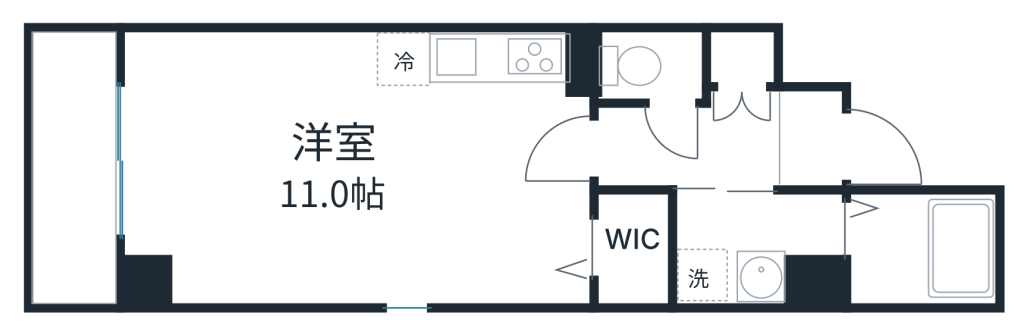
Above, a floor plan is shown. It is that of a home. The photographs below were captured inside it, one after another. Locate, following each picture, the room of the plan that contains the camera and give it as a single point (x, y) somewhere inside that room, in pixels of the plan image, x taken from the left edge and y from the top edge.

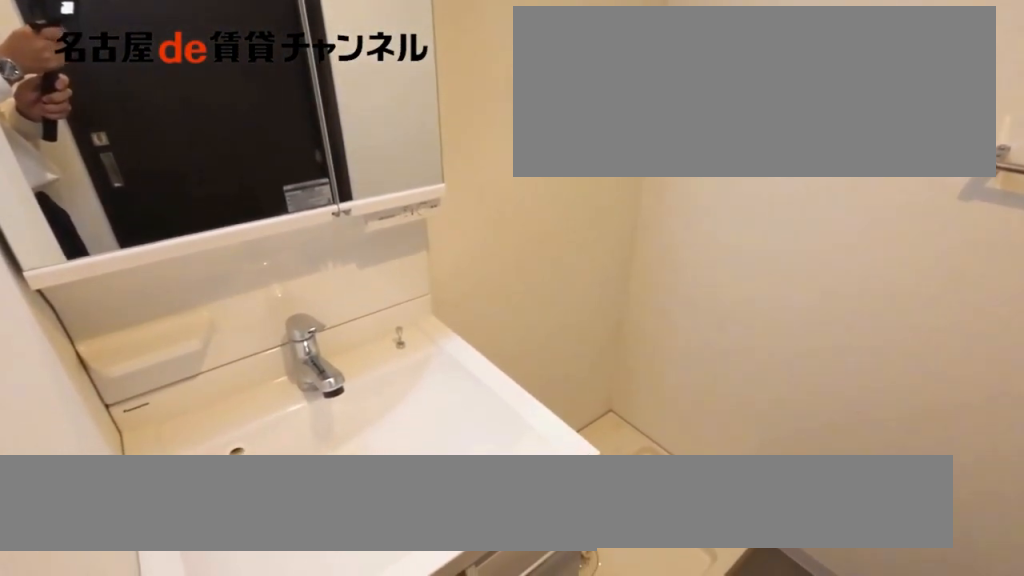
(758, 244)
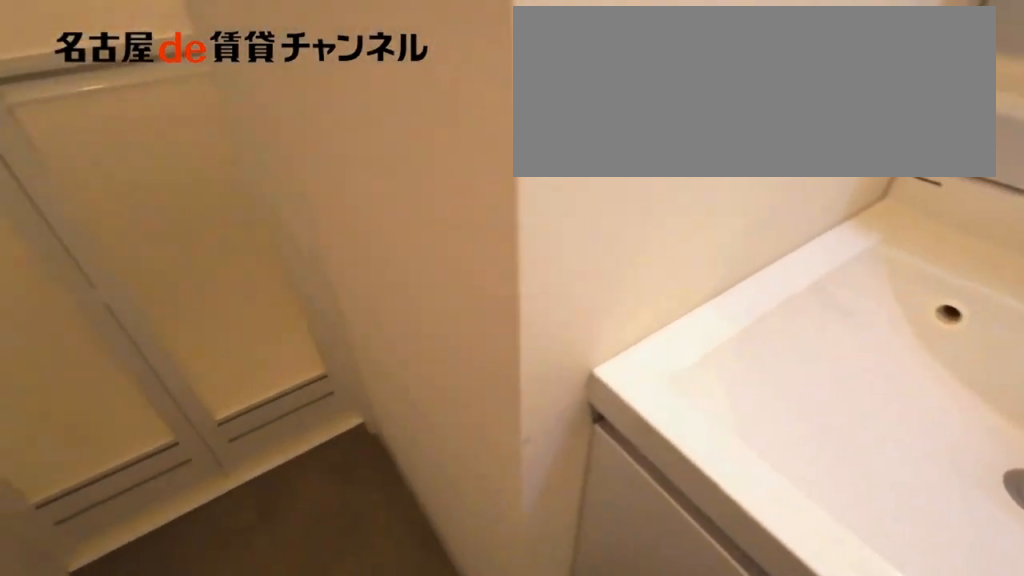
(758, 244)
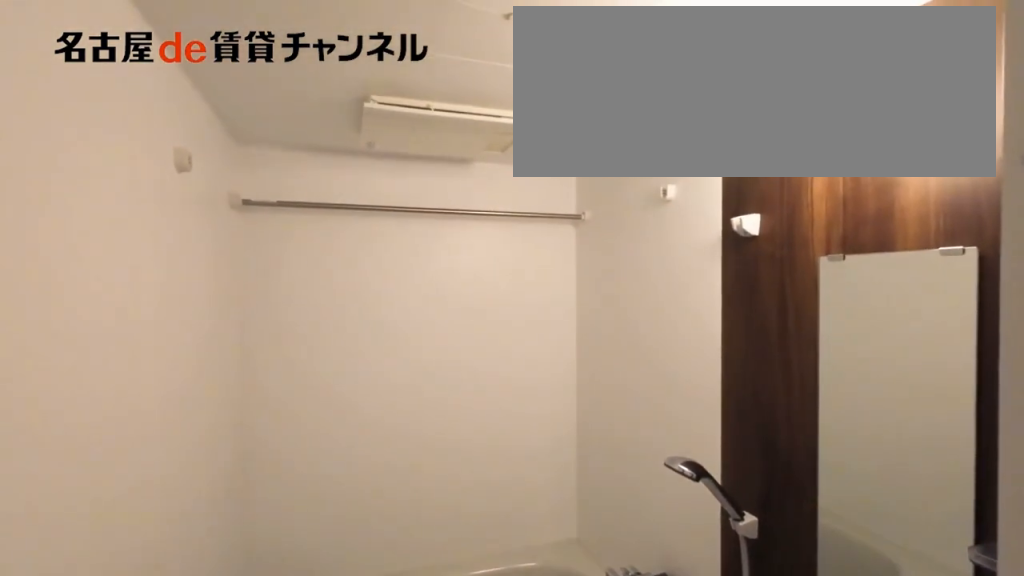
(919, 247)
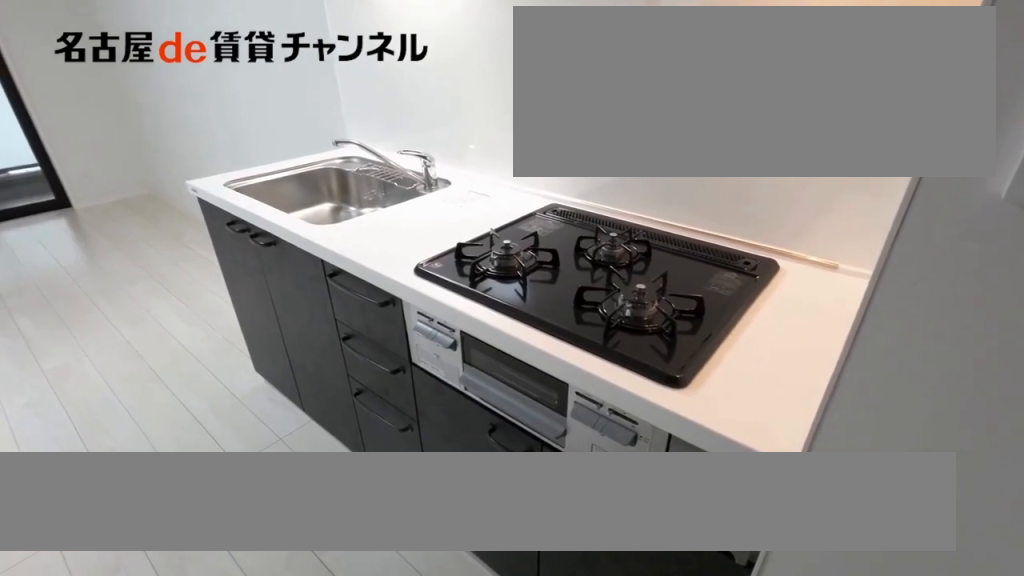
(487, 71)
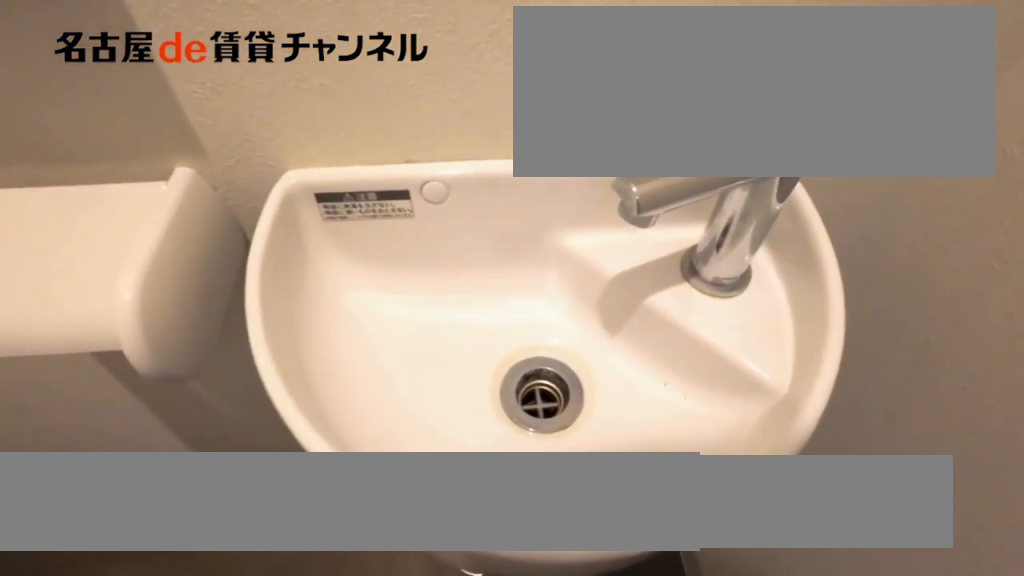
(654, 69)
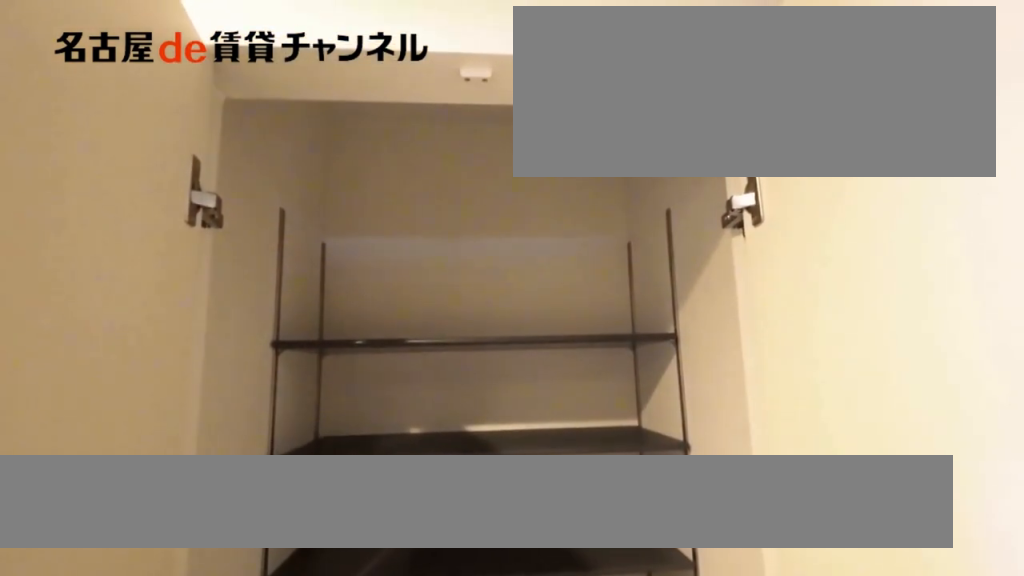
(740, 60)
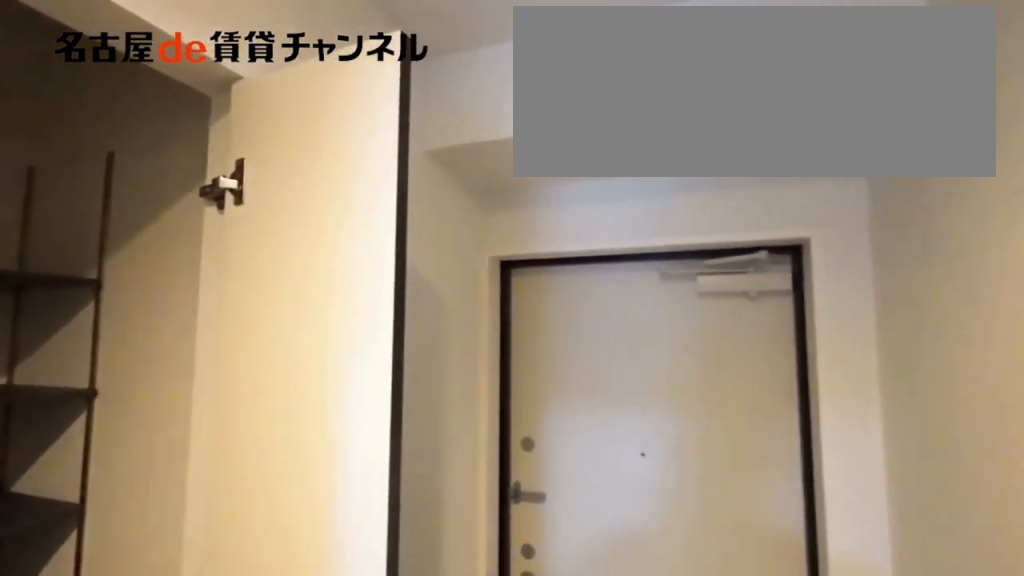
(740, 60)
